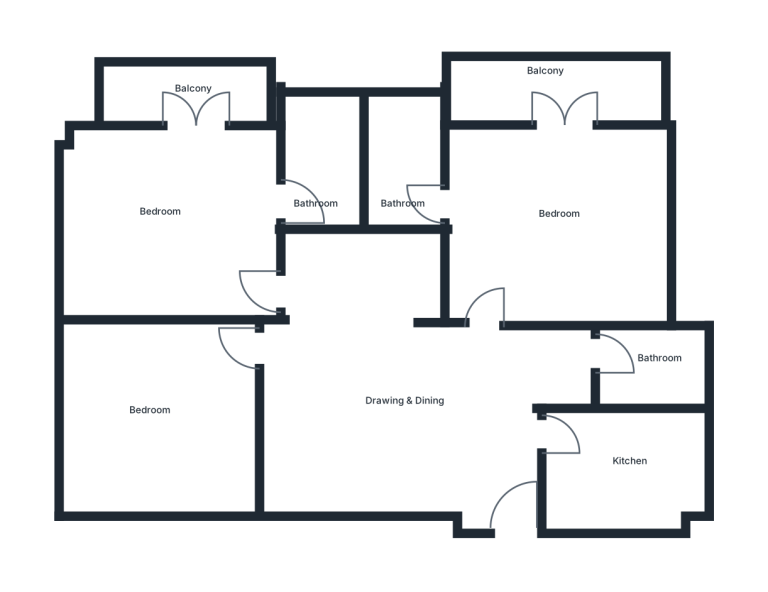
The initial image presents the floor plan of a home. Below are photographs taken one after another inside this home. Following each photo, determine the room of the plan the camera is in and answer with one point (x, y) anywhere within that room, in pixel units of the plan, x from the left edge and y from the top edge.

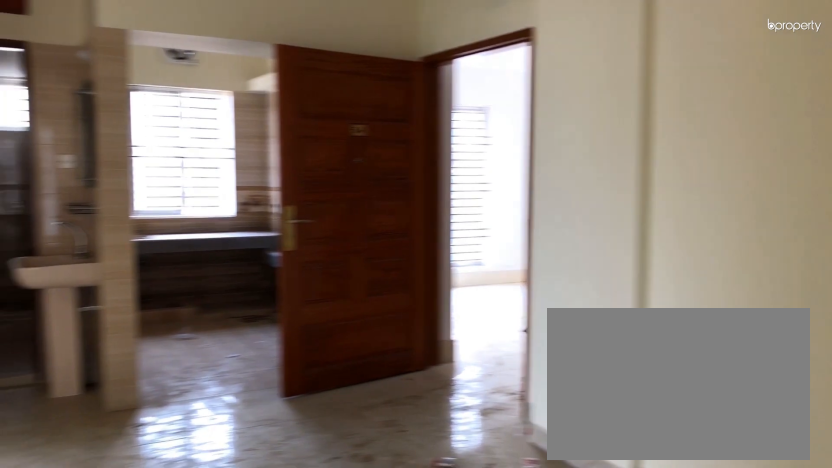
(406, 417)
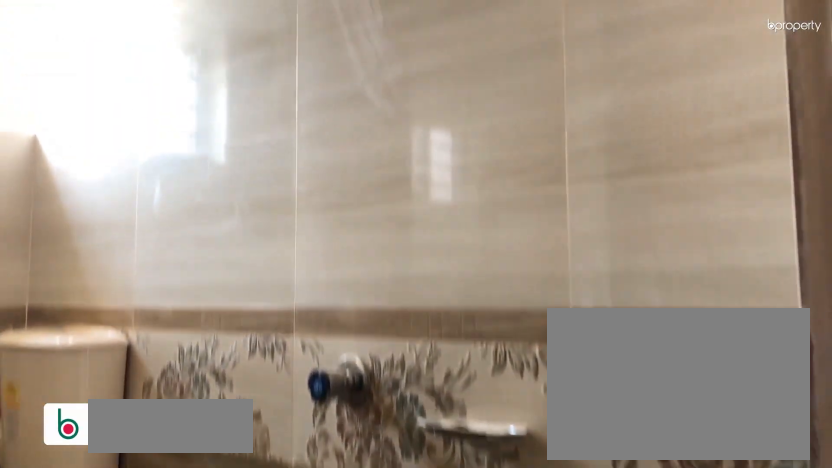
(650, 358)
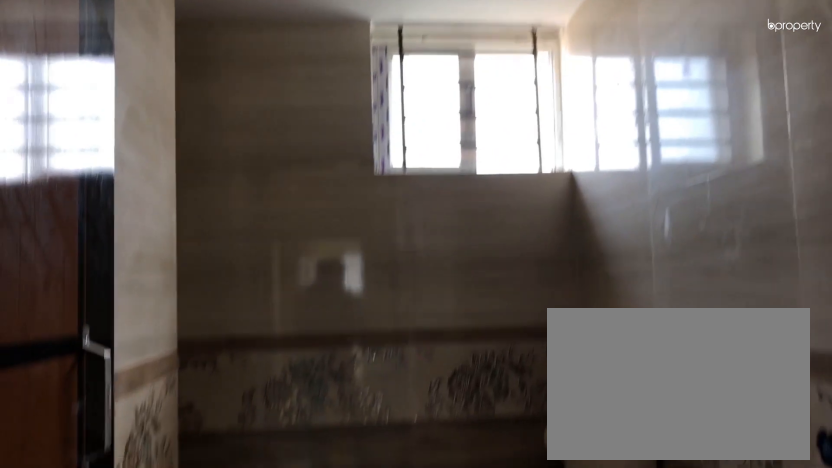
(650, 358)
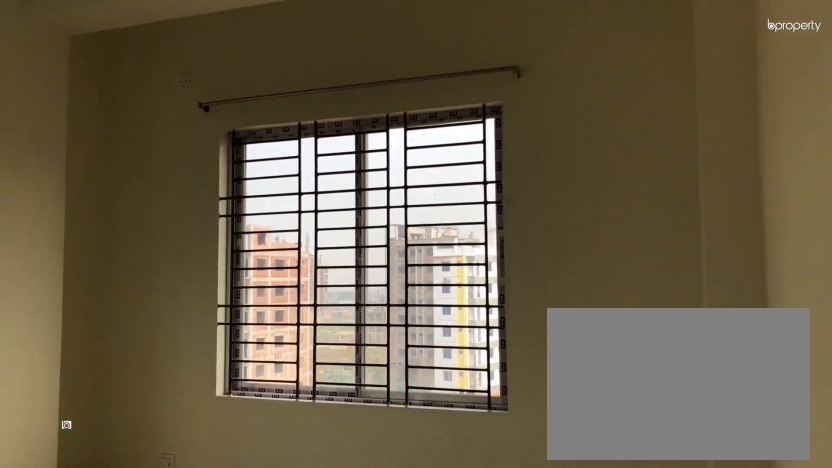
(563, 202)
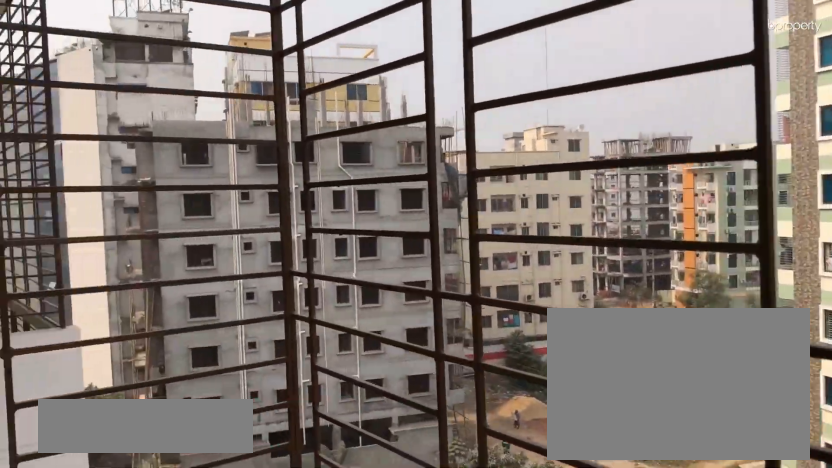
(561, 78)
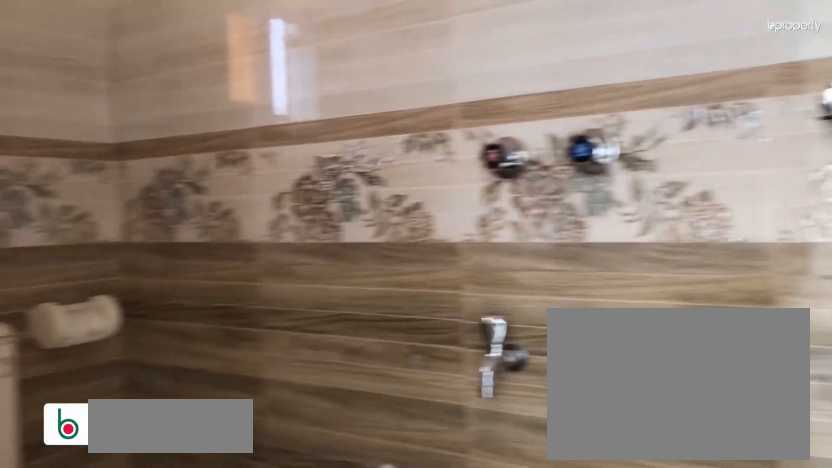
(327, 180)
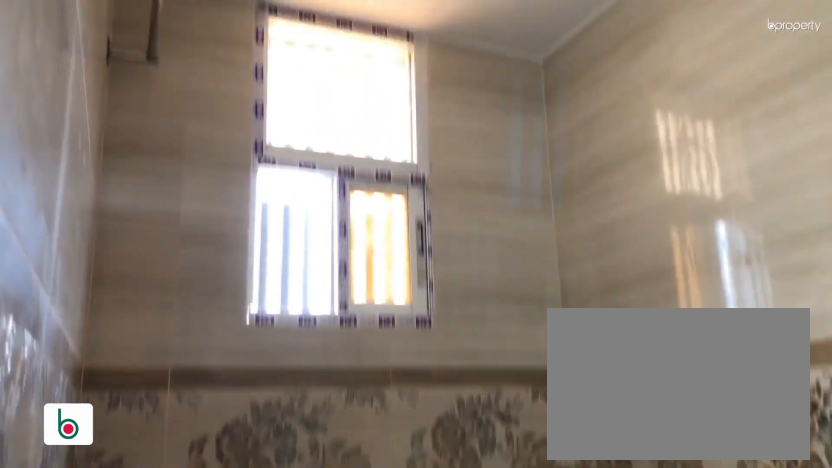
(327, 180)
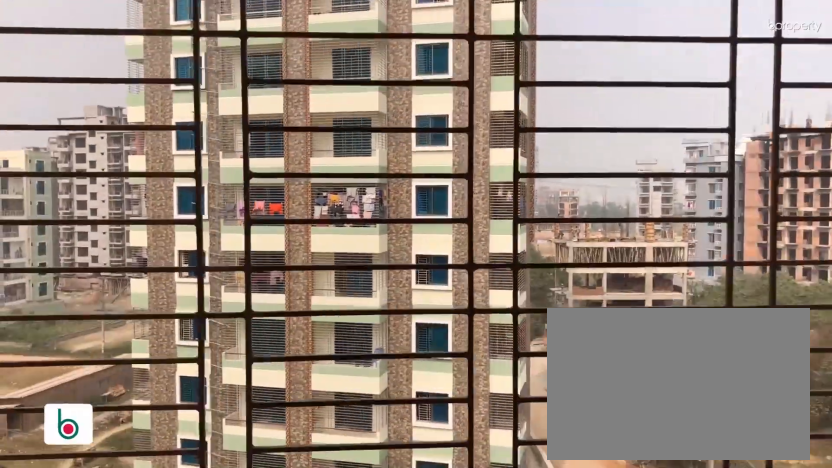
(191, 79)
